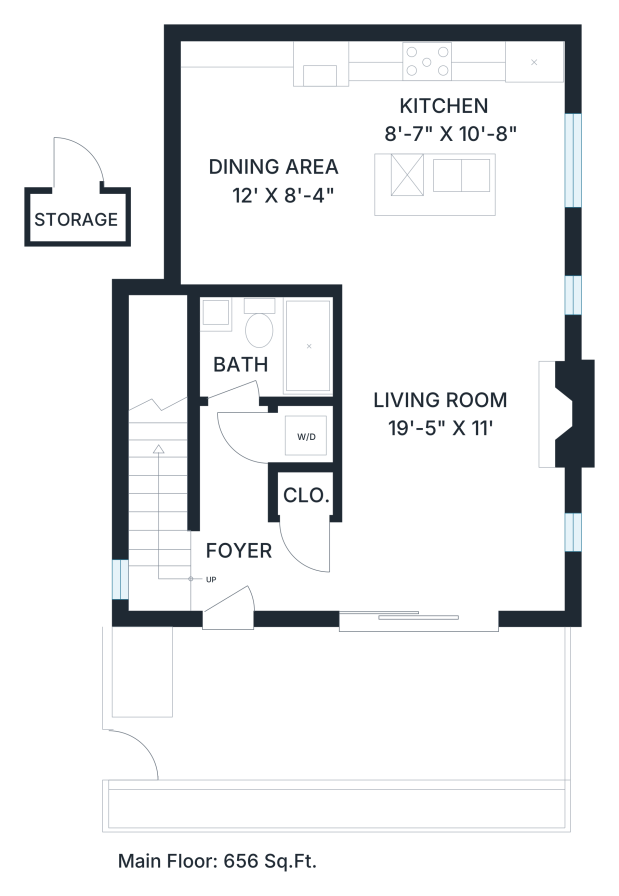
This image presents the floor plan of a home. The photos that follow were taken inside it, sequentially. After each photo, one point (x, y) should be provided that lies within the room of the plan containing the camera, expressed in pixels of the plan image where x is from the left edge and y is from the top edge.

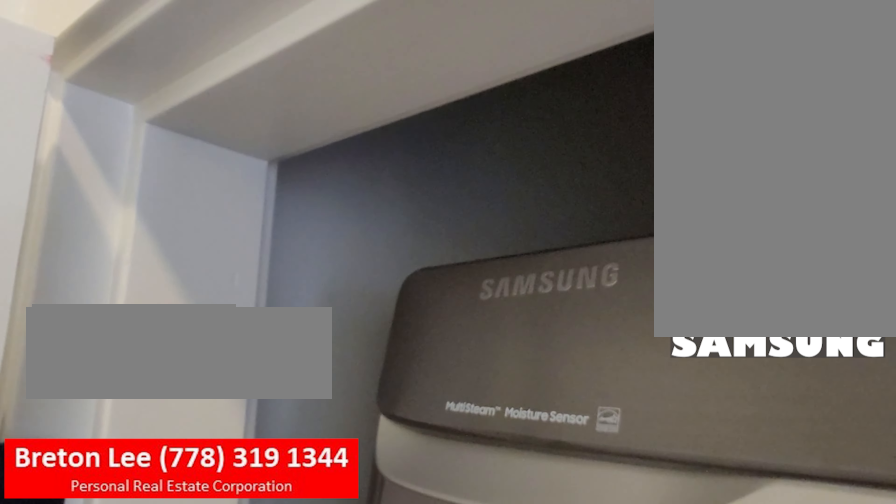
(308, 434)
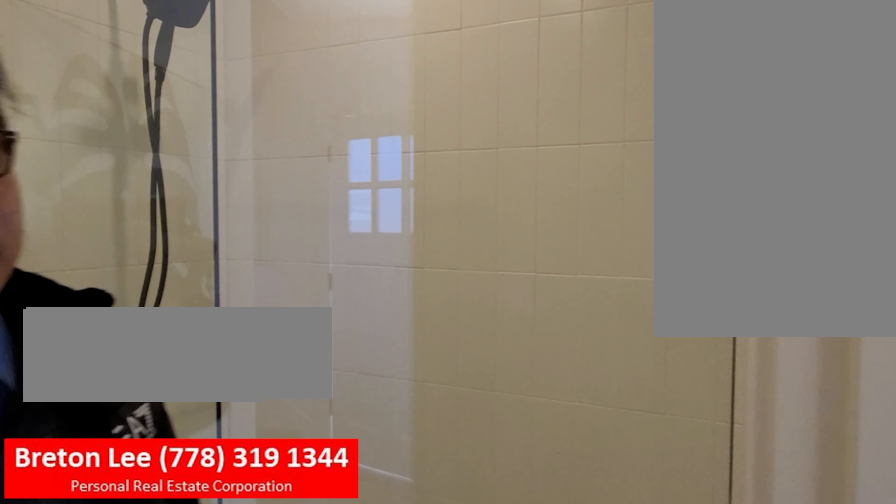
(242, 368)
